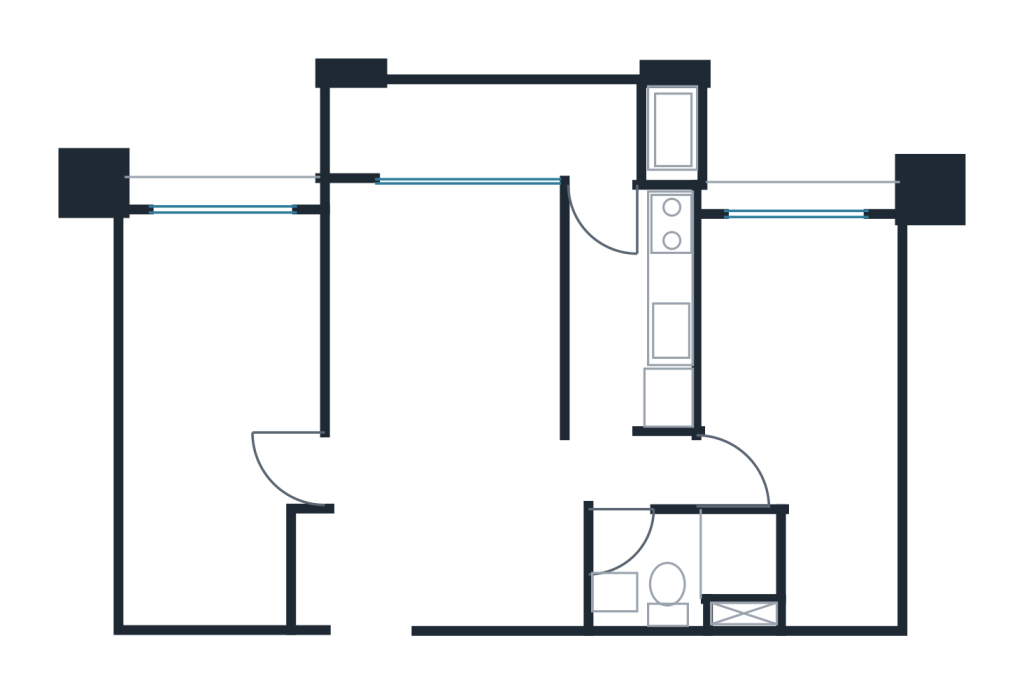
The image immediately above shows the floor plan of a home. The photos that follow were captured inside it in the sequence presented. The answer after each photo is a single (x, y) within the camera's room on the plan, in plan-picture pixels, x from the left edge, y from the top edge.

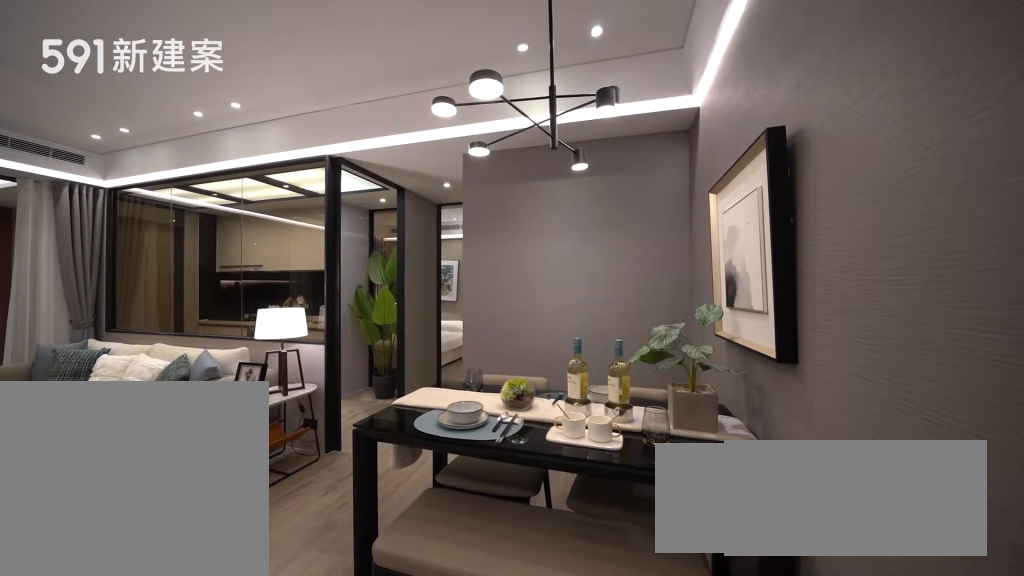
(507, 548)
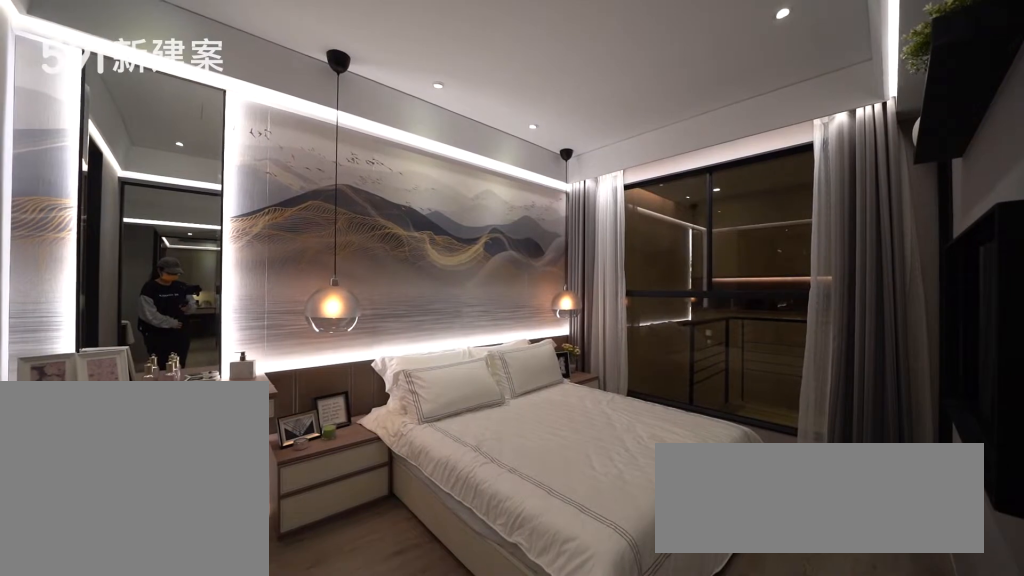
(220, 409)
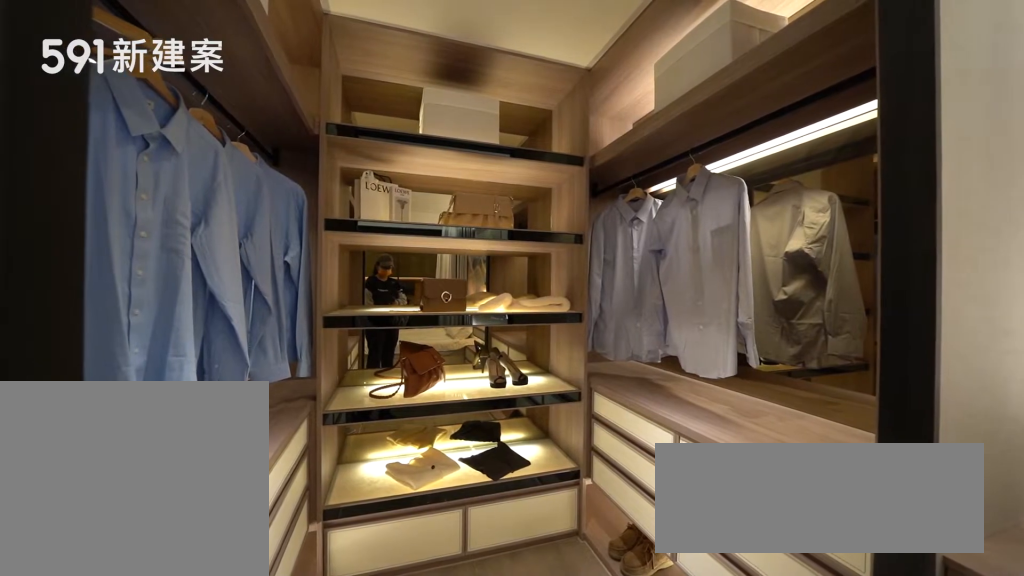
(220, 409)
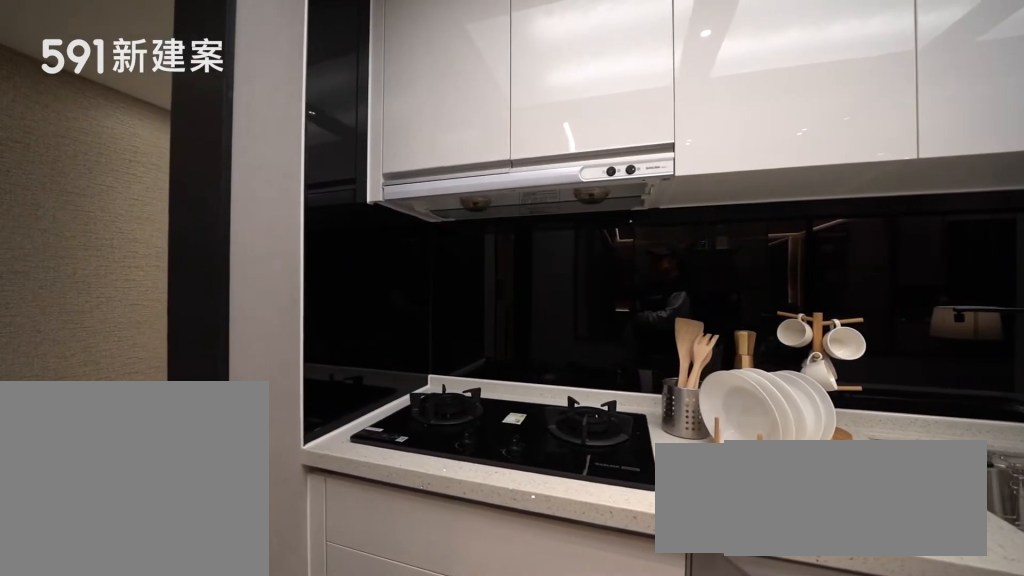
(634, 305)
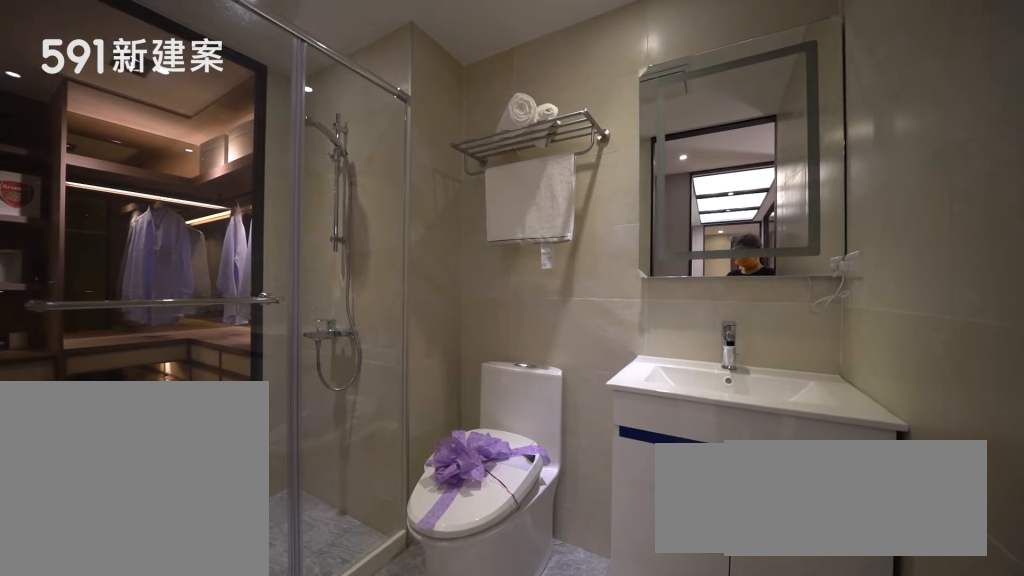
(690, 573)
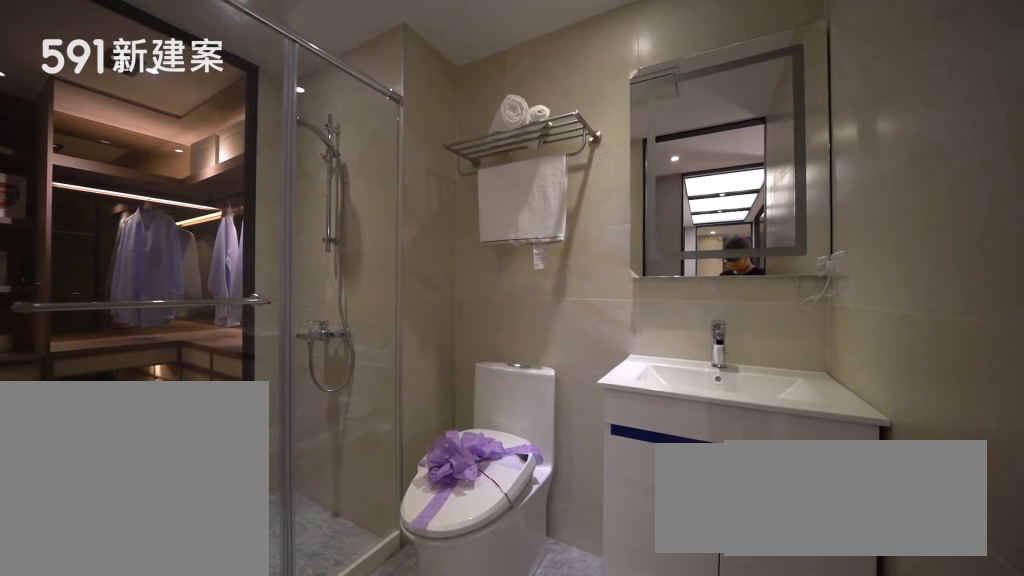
(690, 573)
